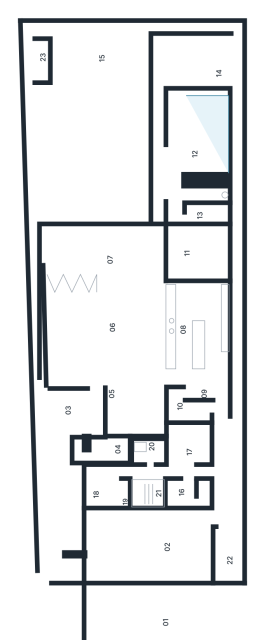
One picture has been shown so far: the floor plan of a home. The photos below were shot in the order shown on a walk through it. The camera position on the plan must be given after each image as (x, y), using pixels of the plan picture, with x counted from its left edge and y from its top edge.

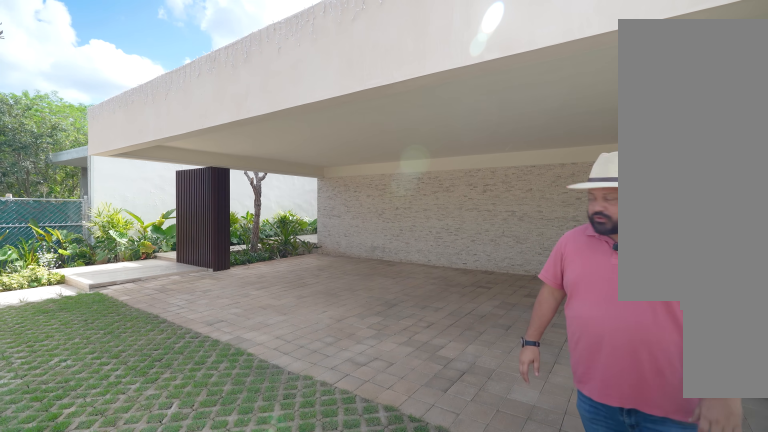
(190, 590)
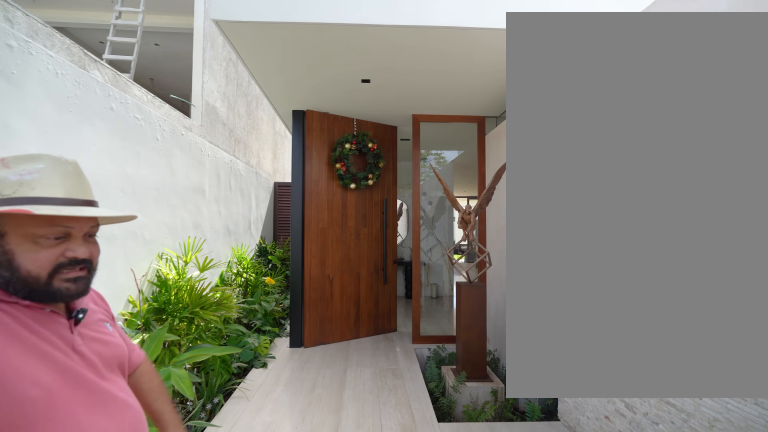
(67, 489)
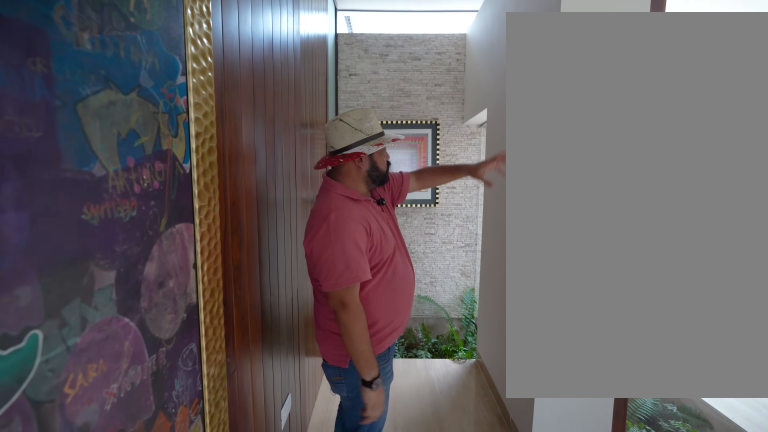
(83, 411)
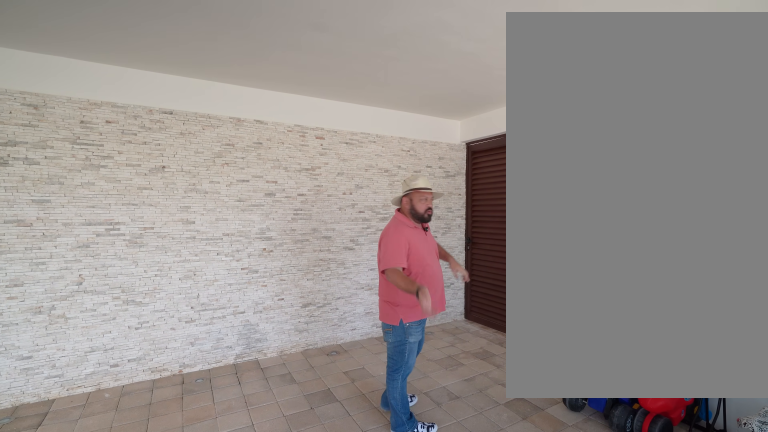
(164, 566)
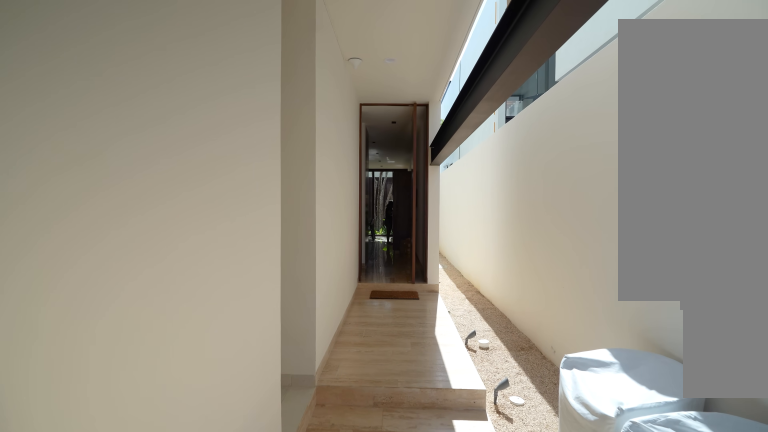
(222, 518)
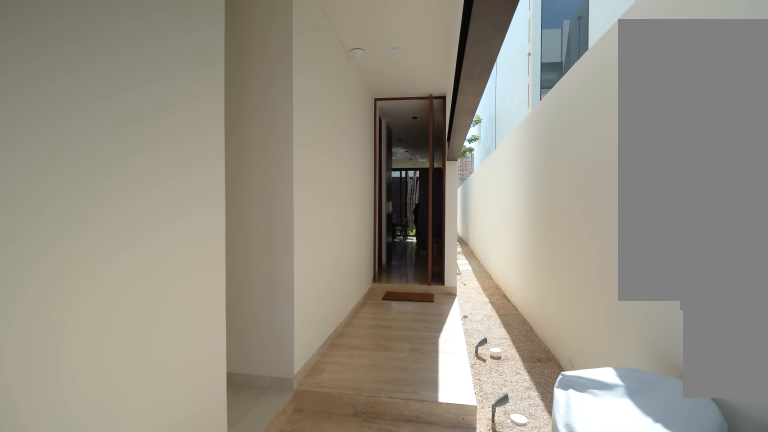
(223, 518)
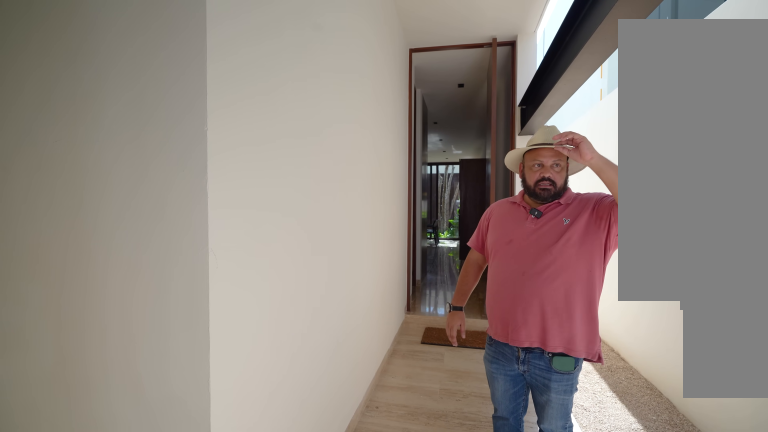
(220, 469)
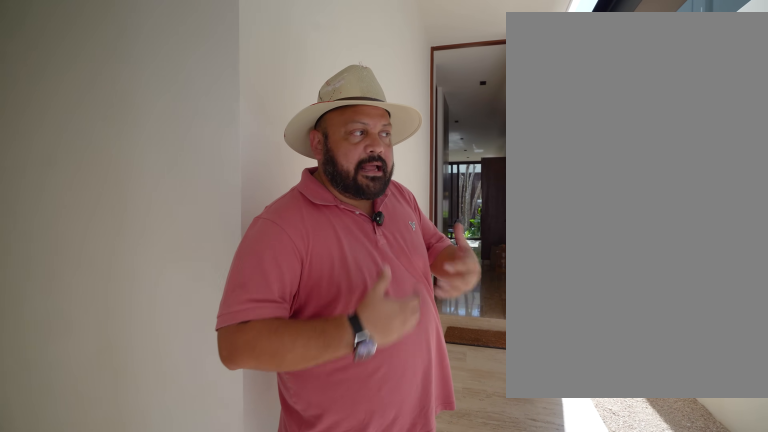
(220, 469)
